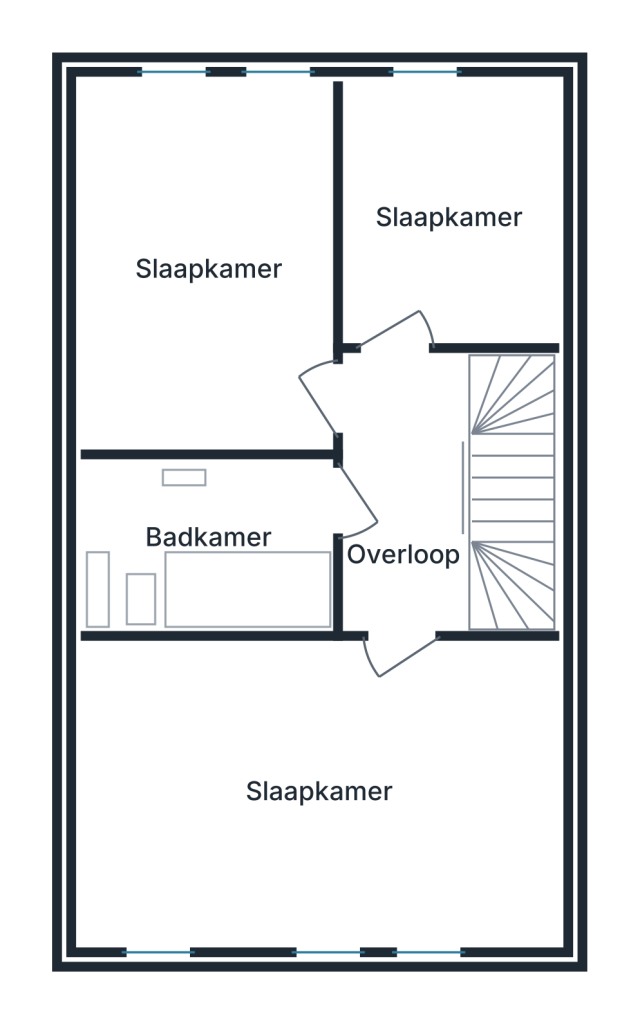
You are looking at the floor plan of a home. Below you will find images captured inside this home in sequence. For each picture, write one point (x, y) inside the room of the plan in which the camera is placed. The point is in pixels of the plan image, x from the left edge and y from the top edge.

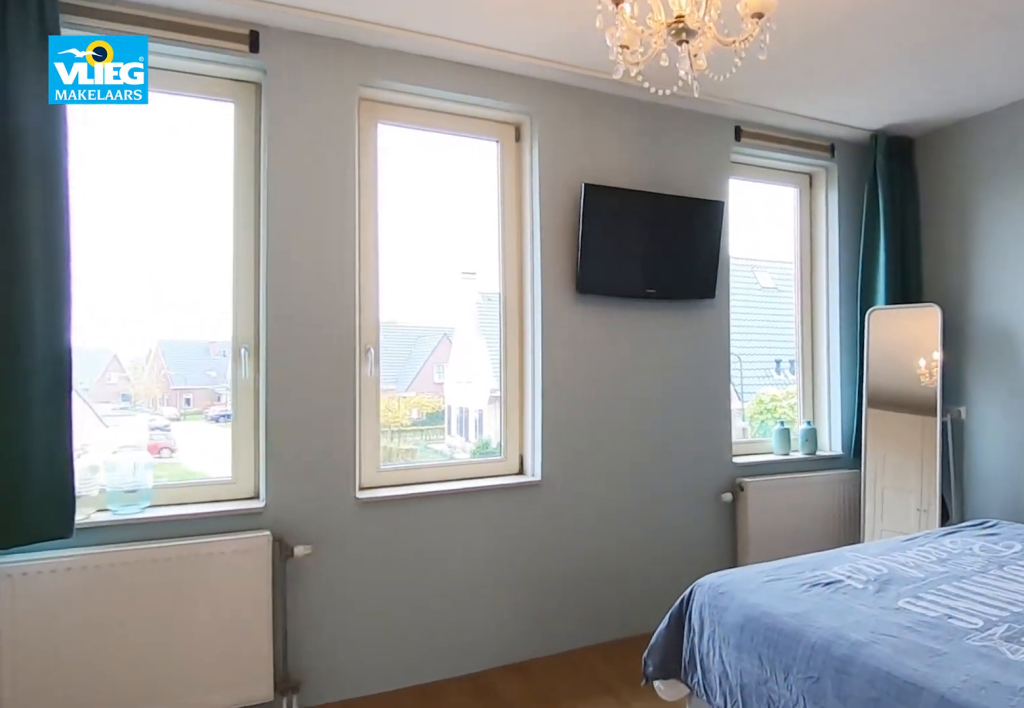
(317, 791)
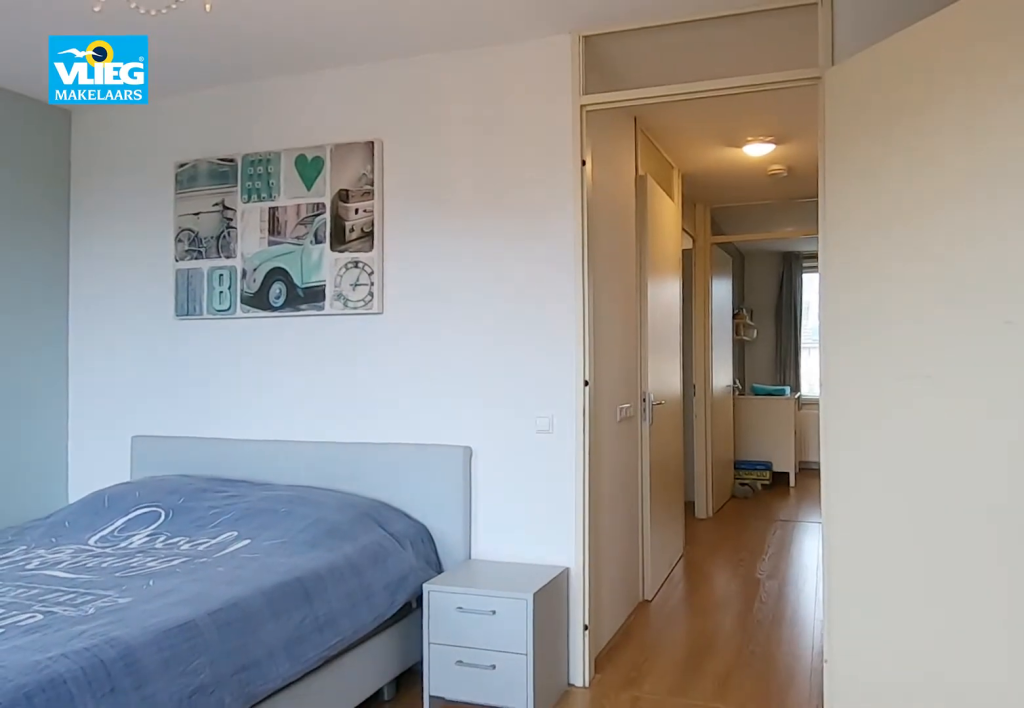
(317, 791)
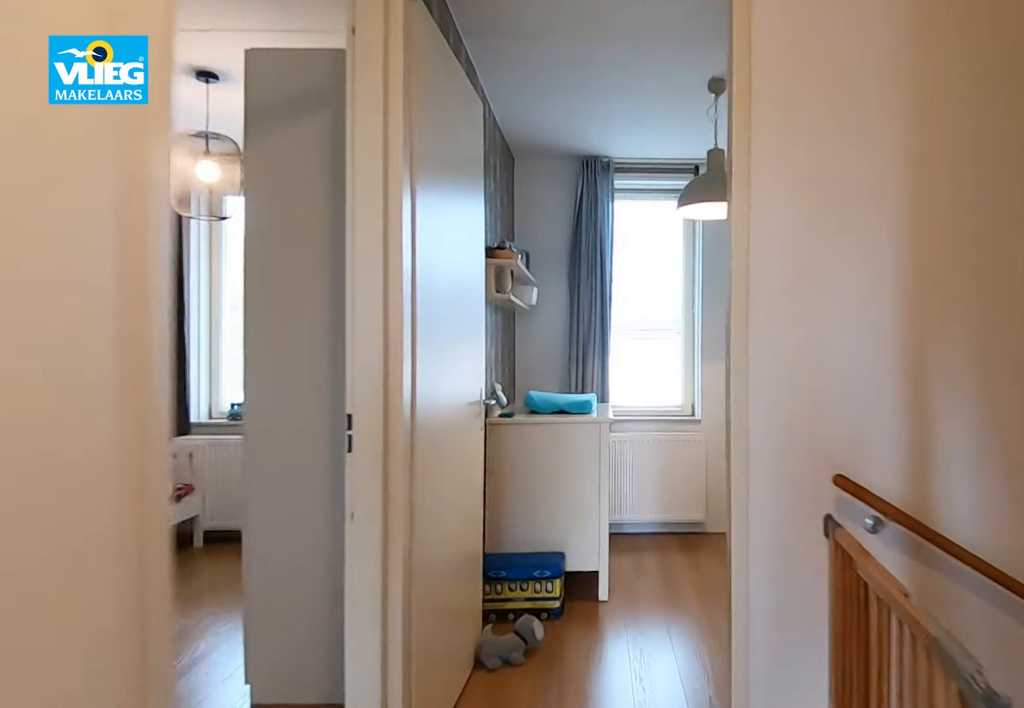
(425, 493)
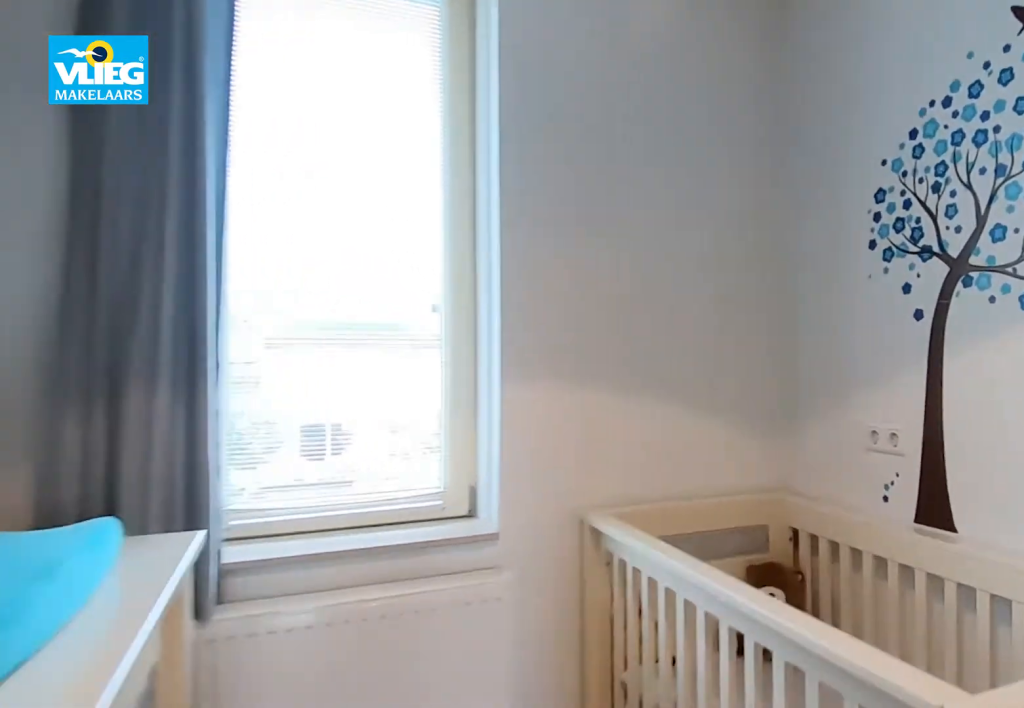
(460, 170)
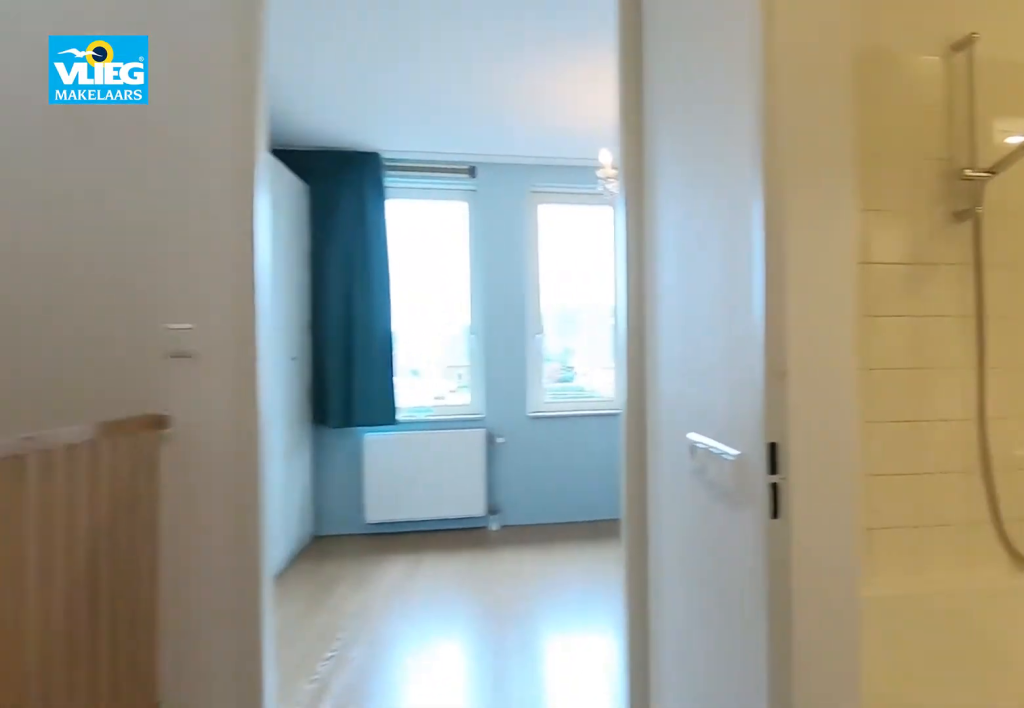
(425, 492)
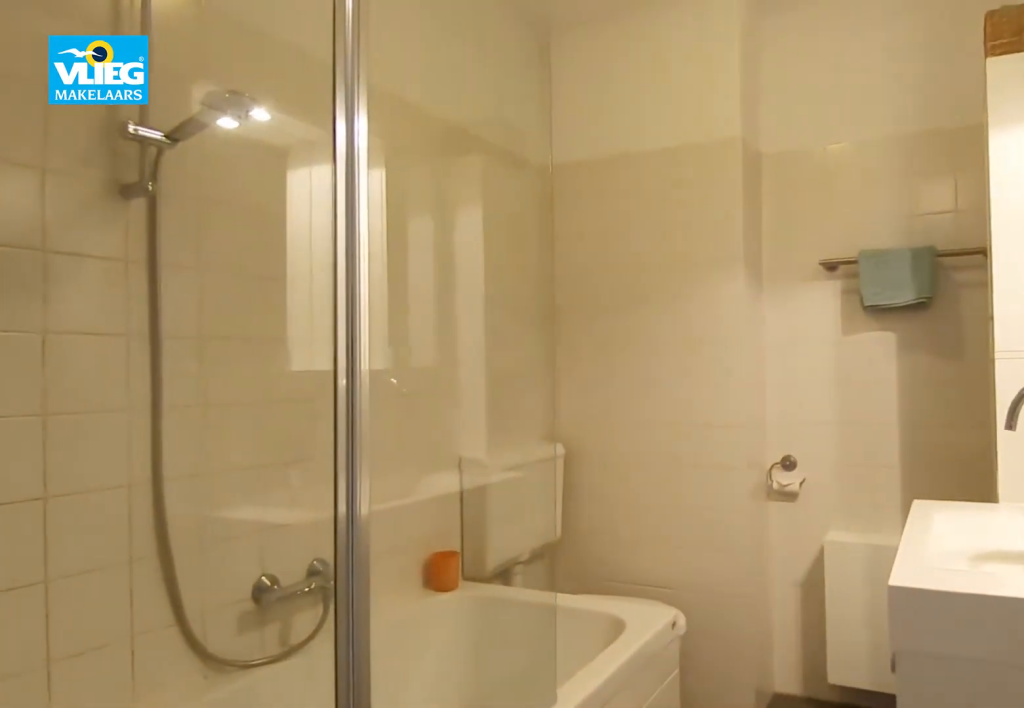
(211, 547)
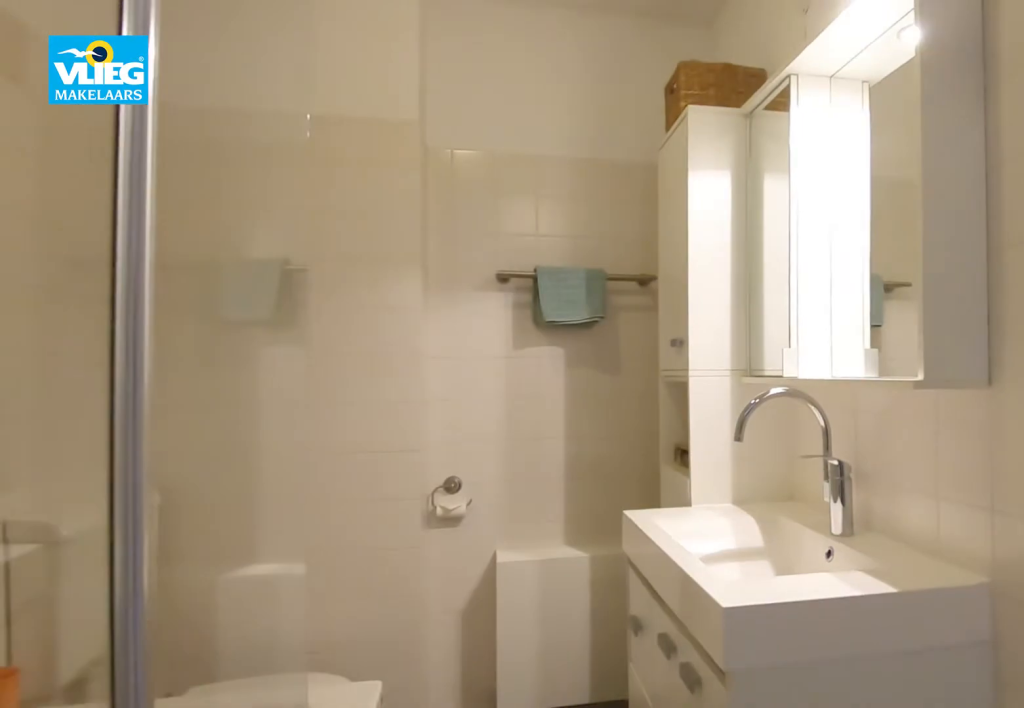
(211, 547)
